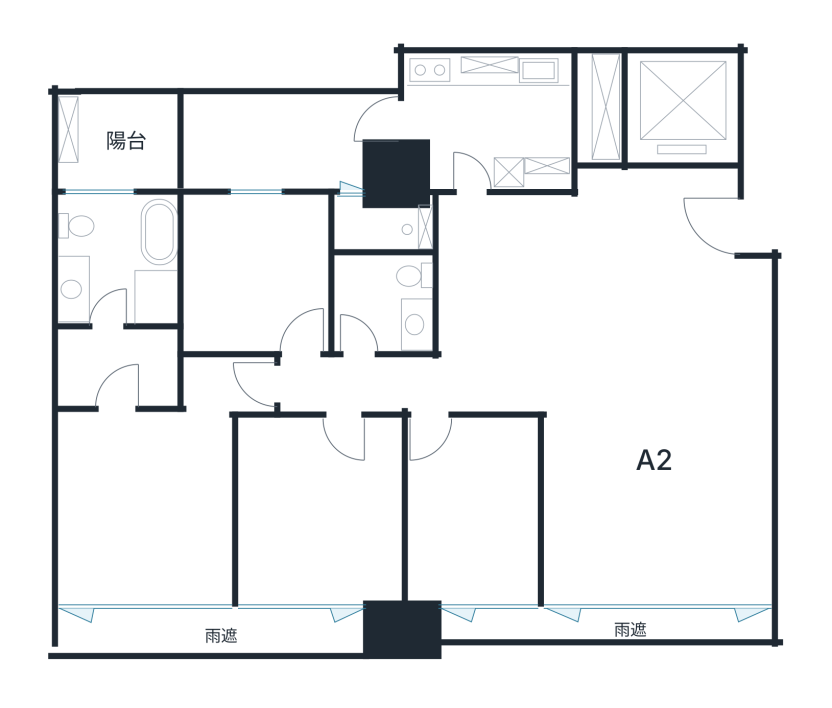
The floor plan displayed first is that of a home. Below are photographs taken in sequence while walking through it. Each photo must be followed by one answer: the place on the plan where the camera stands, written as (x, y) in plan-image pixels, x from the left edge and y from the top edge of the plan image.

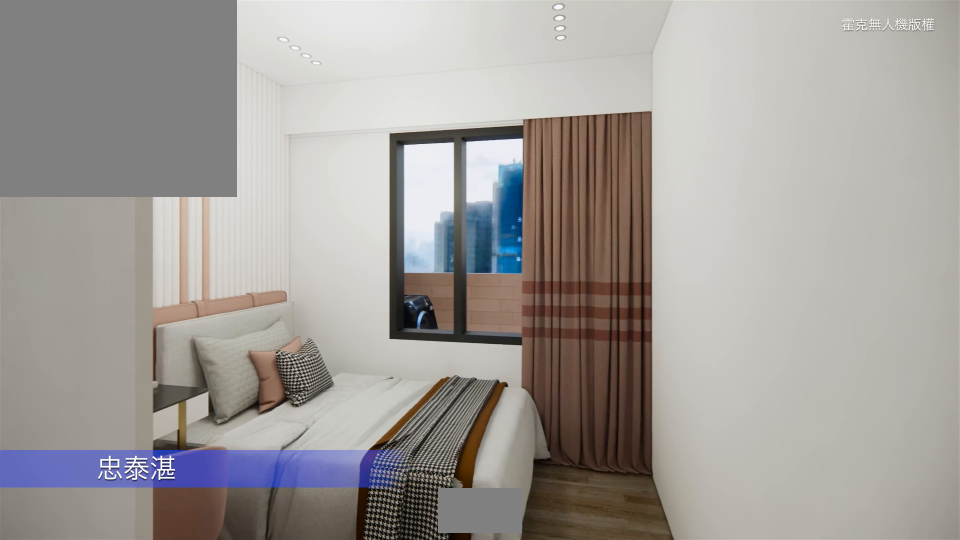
(318, 352)
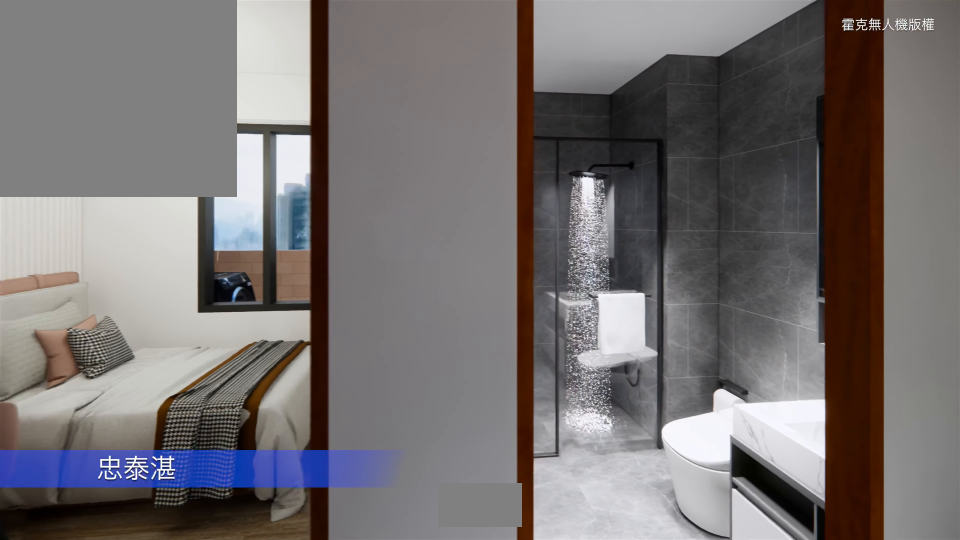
(368, 345)
